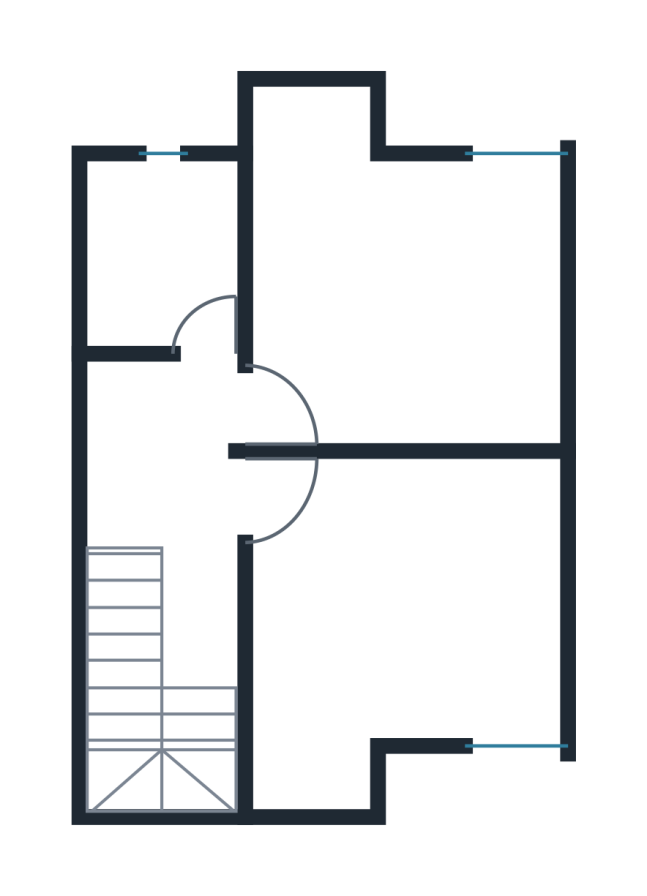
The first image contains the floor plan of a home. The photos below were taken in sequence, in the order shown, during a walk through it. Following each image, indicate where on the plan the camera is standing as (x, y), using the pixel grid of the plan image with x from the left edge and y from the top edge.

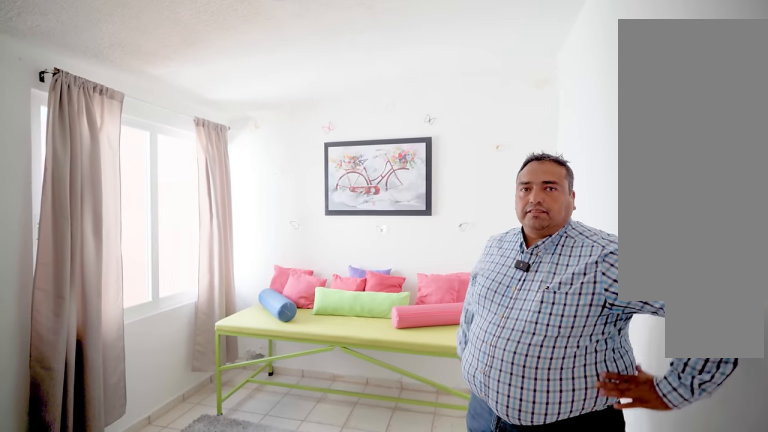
(279, 407)
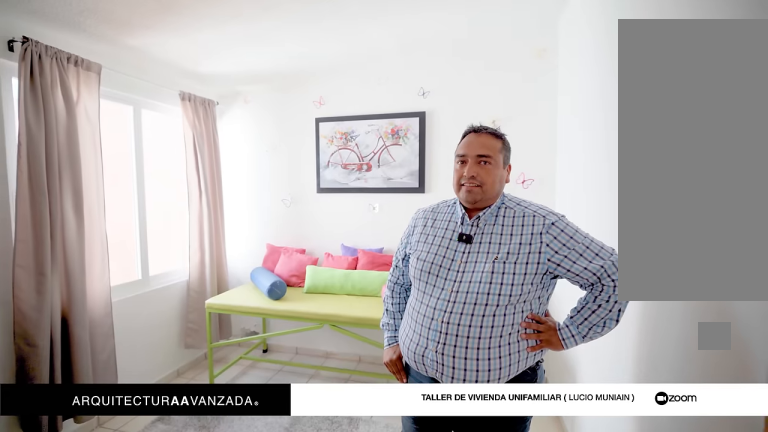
(280, 407)
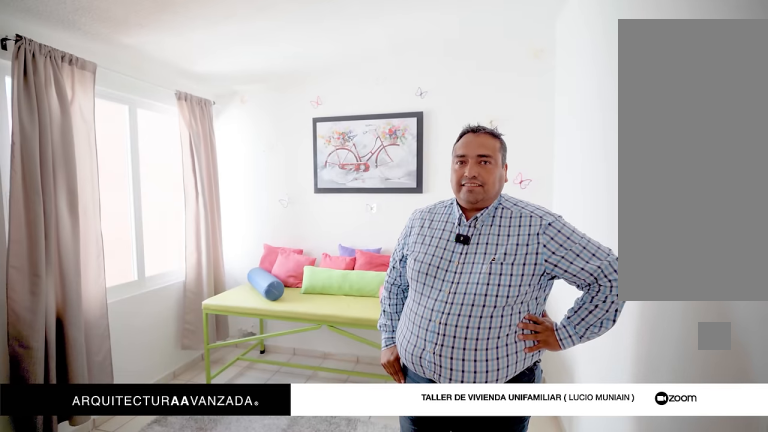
(280, 407)
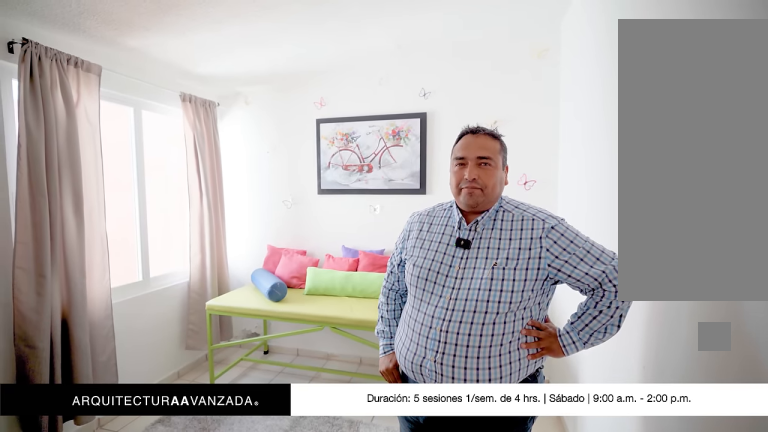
(280, 407)
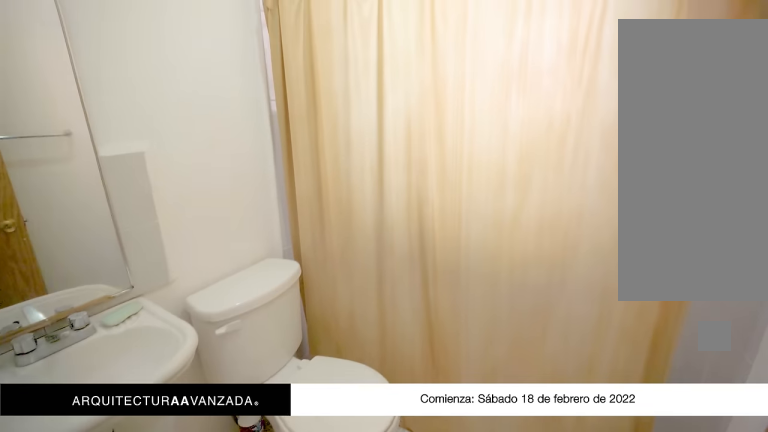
(199, 358)
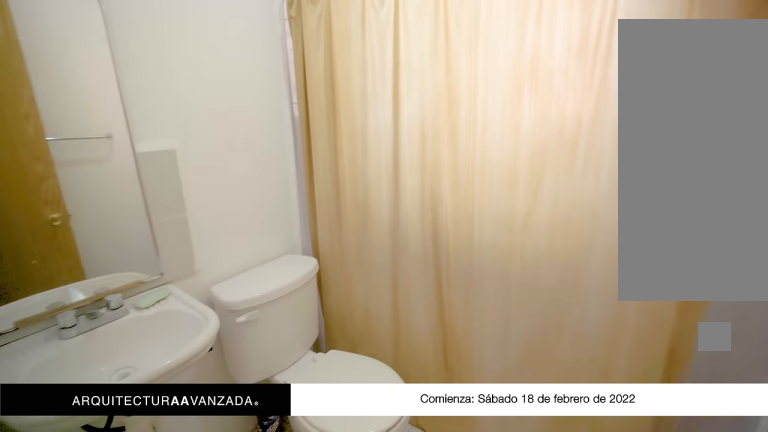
(204, 344)
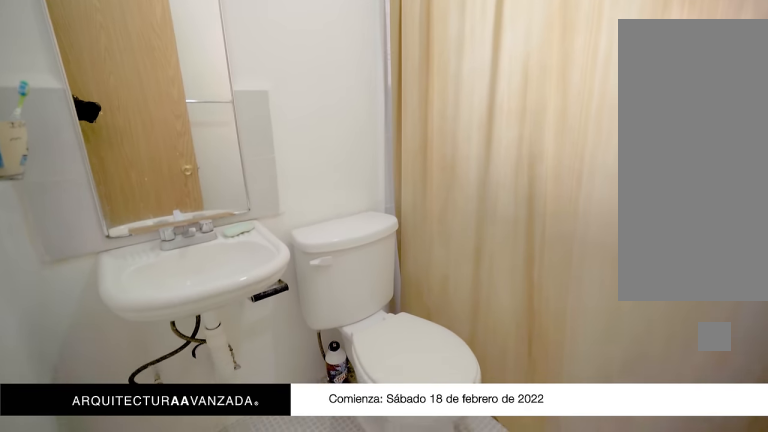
(206, 321)
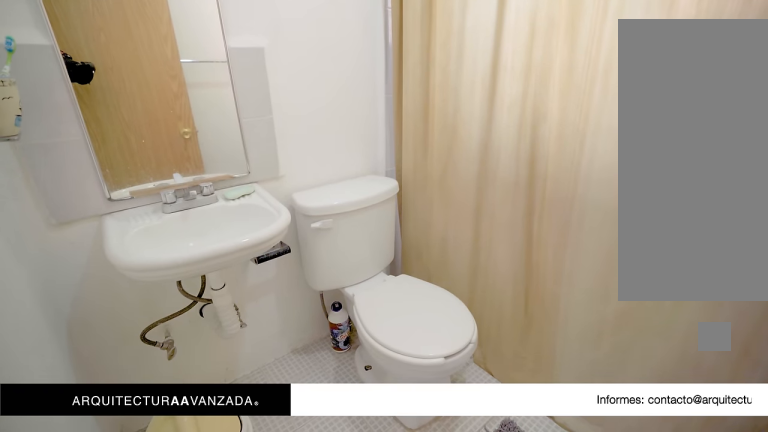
(206, 322)
